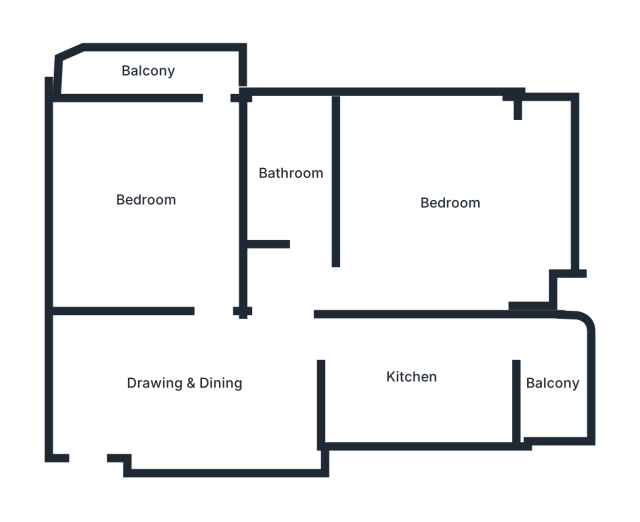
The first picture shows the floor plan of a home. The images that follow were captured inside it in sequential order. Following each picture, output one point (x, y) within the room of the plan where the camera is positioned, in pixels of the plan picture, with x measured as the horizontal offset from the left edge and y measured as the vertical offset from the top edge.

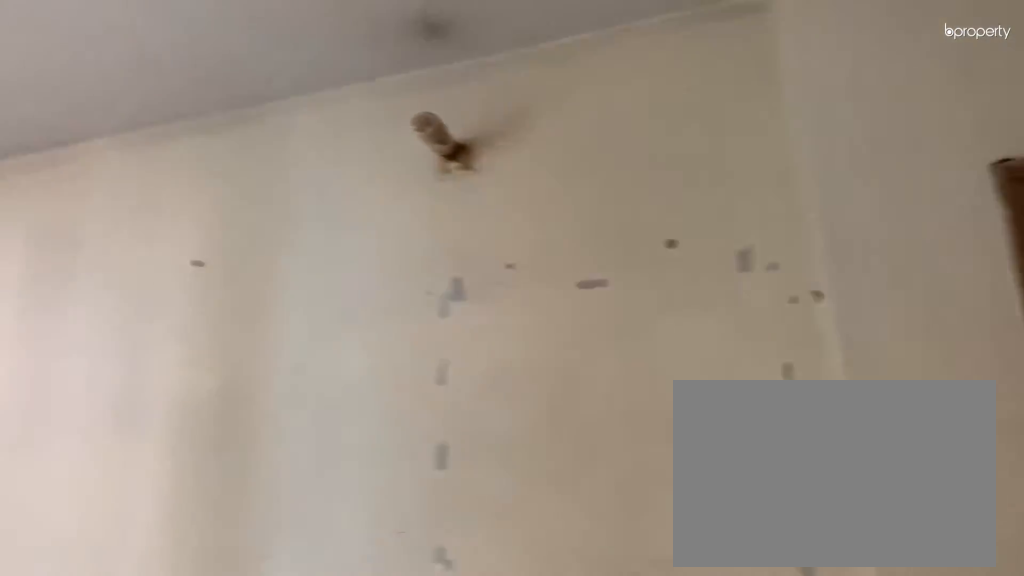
(189, 381)
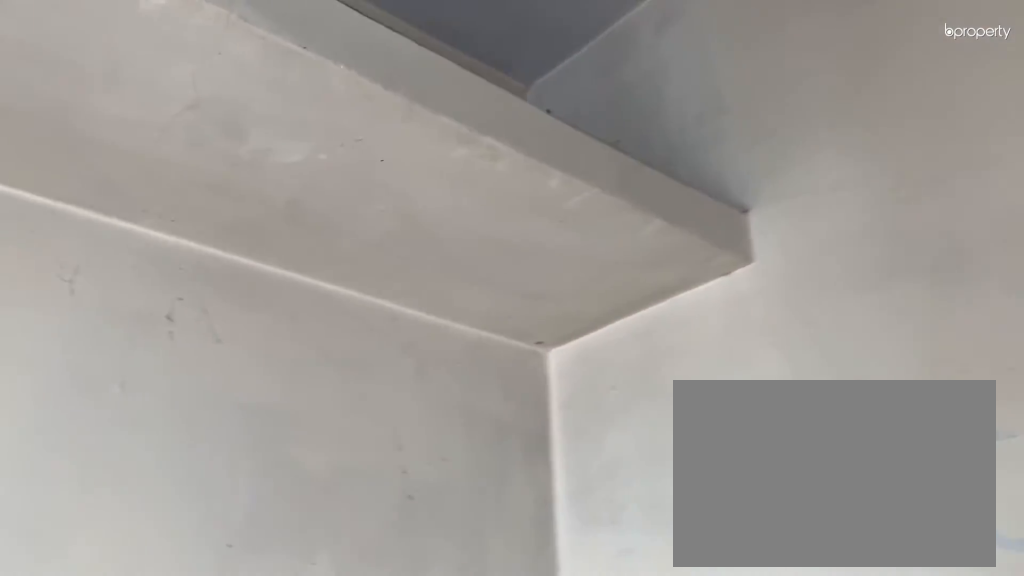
(411, 378)
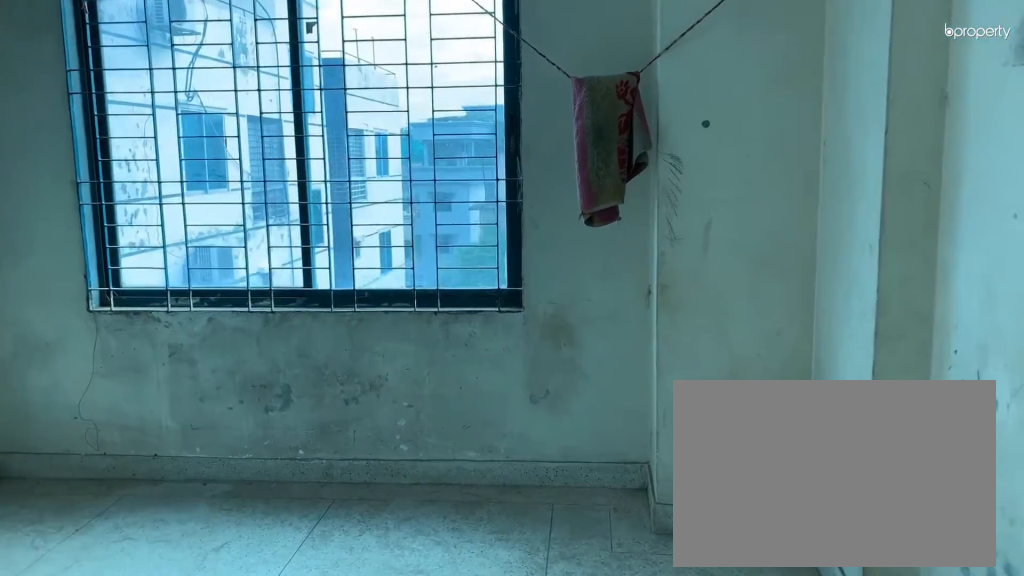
(448, 203)
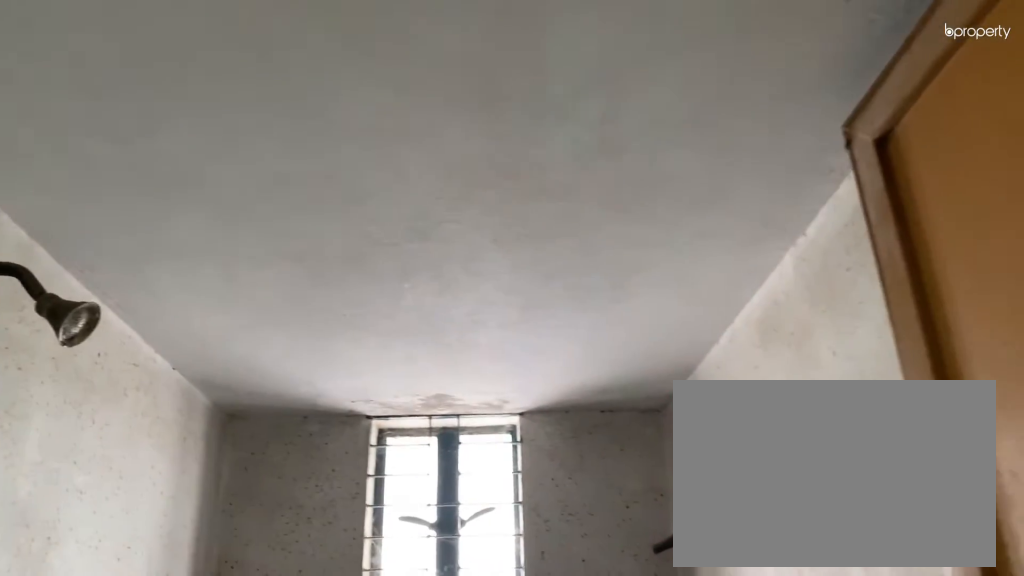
(292, 174)
